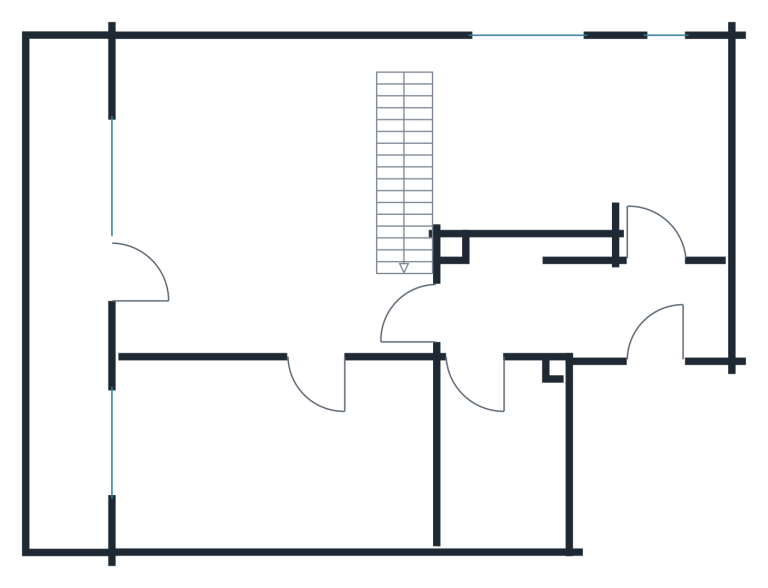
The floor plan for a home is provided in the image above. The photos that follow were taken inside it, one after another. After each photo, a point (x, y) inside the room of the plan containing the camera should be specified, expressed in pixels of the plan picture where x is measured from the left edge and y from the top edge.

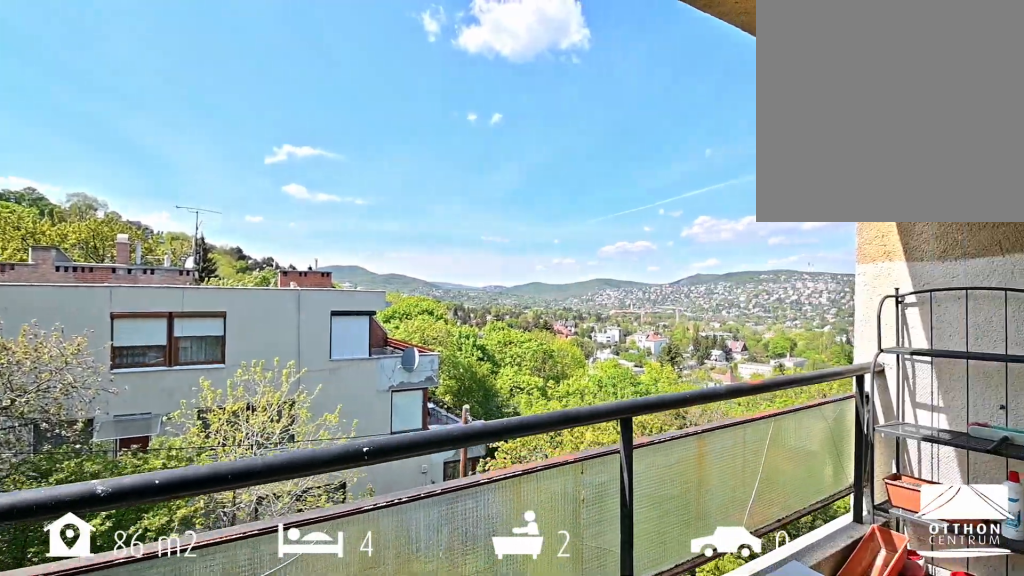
(69, 324)
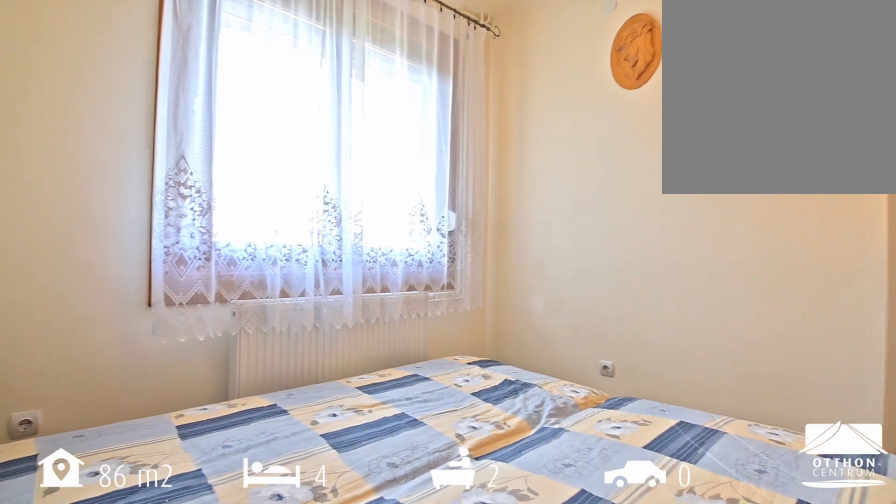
(281, 452)
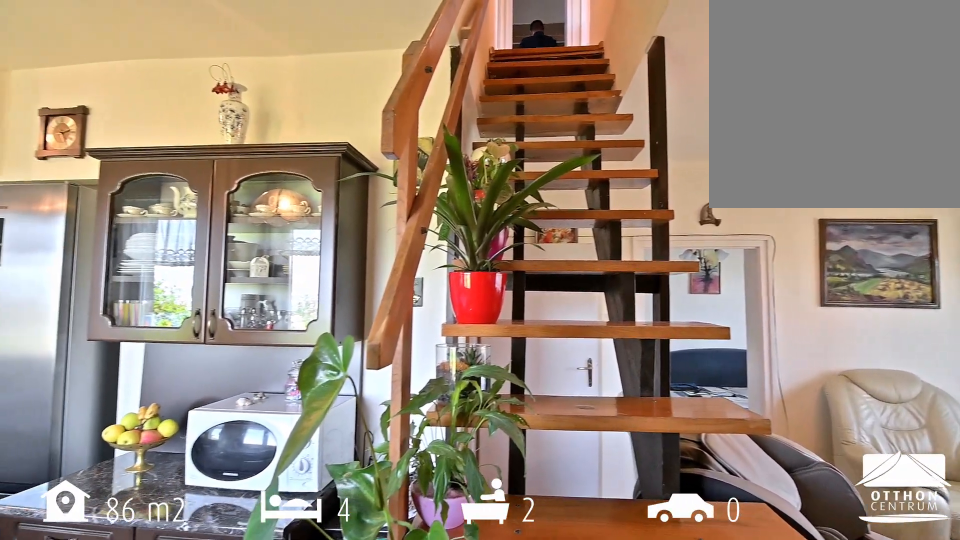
(402, 61)
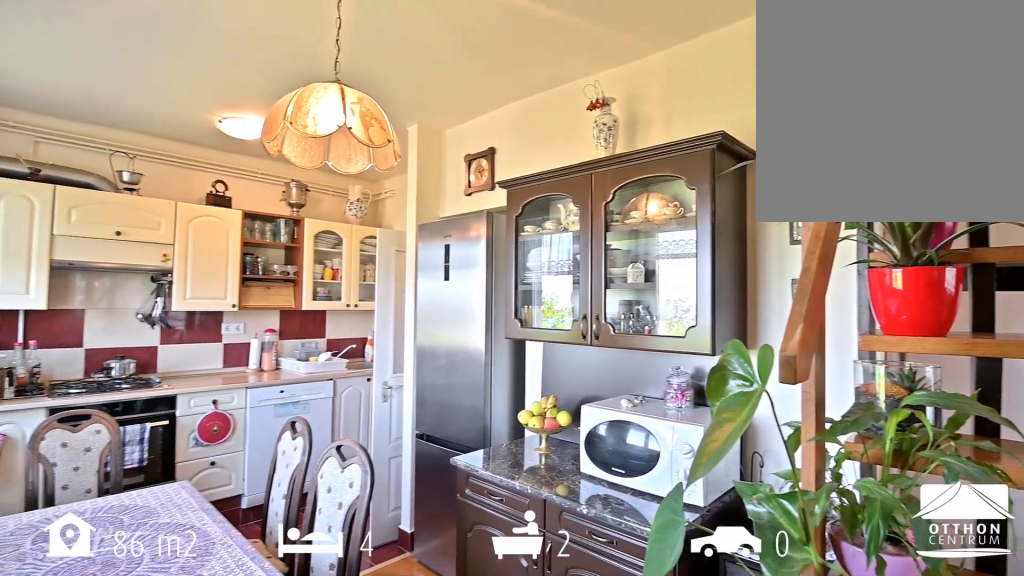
(402, 61)
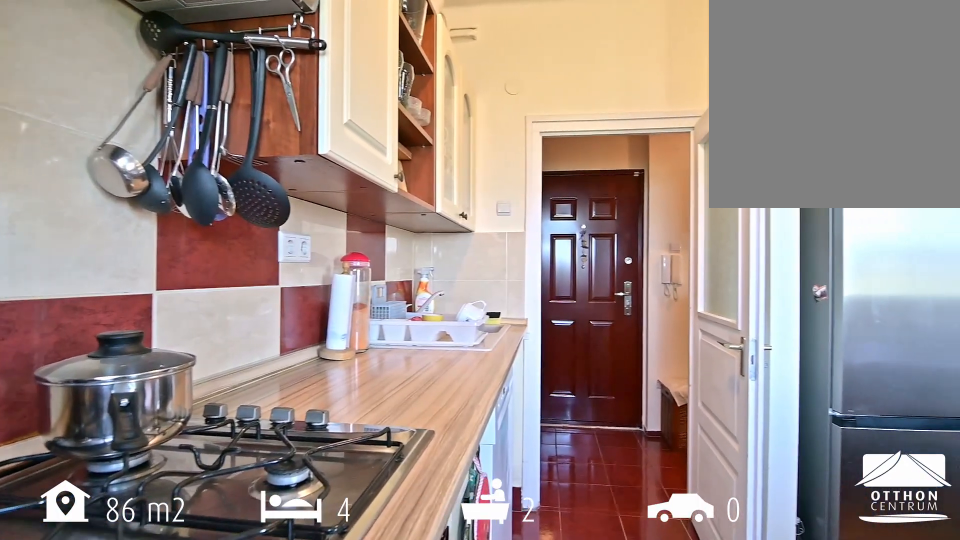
(587, 134)
